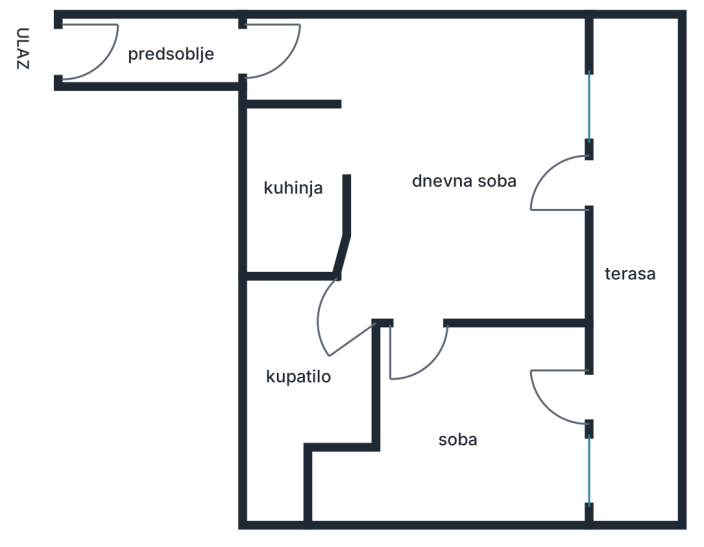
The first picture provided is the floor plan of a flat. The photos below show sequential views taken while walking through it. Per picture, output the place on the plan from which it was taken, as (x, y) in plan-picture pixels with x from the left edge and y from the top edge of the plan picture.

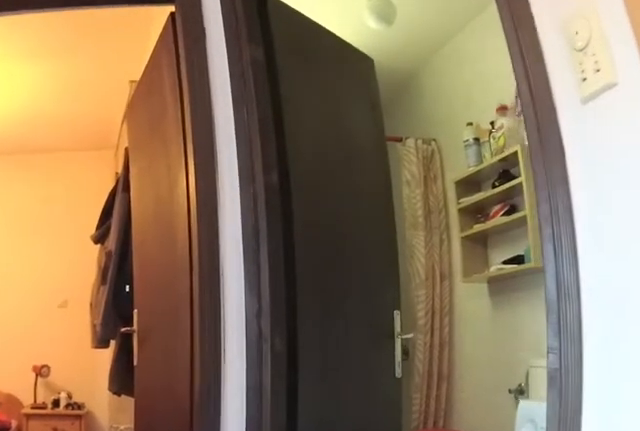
(391, 189)
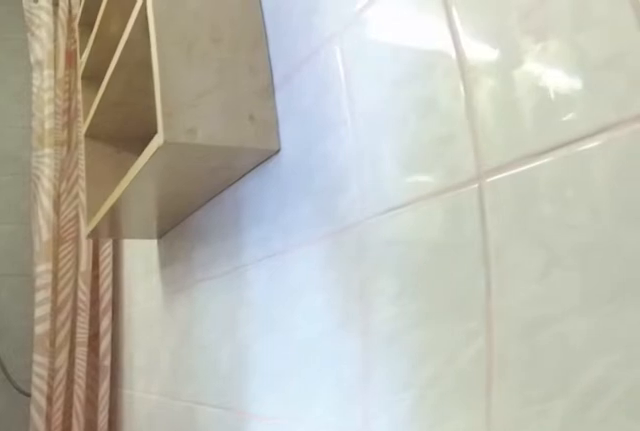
(314, 292)
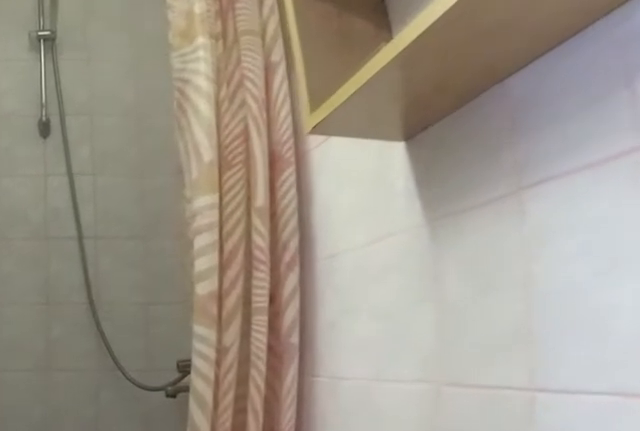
(287, 356)
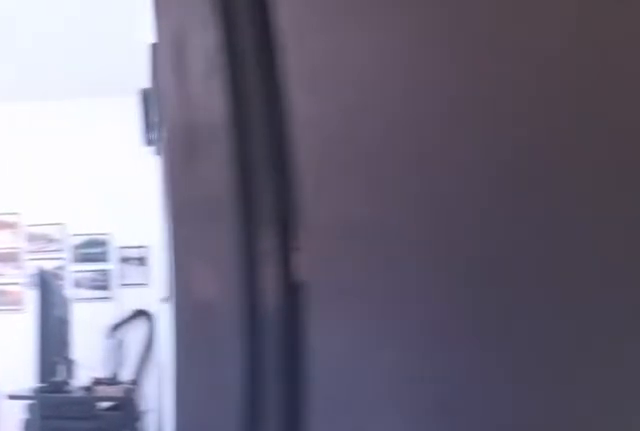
(355, 277)
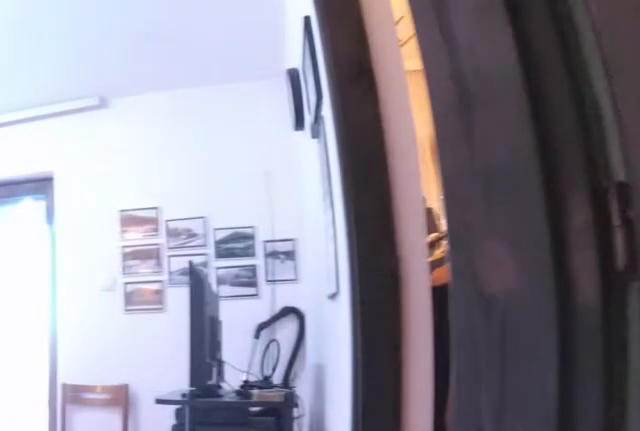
(365, 285)
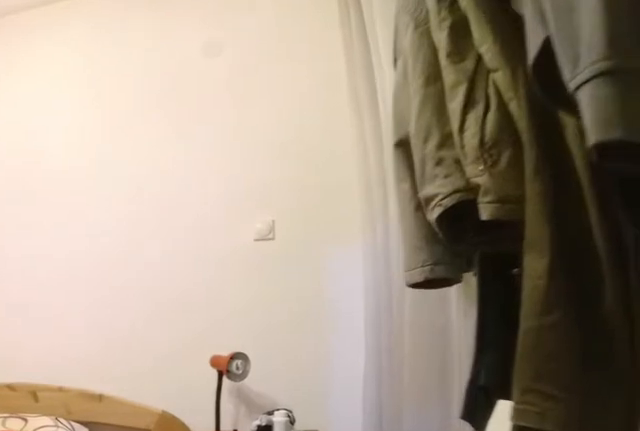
(413, 324)
